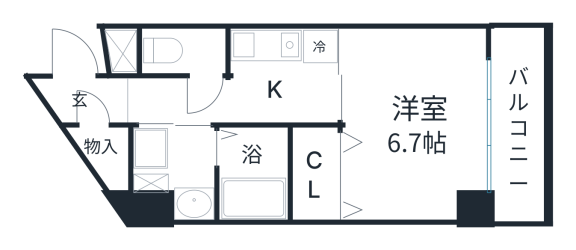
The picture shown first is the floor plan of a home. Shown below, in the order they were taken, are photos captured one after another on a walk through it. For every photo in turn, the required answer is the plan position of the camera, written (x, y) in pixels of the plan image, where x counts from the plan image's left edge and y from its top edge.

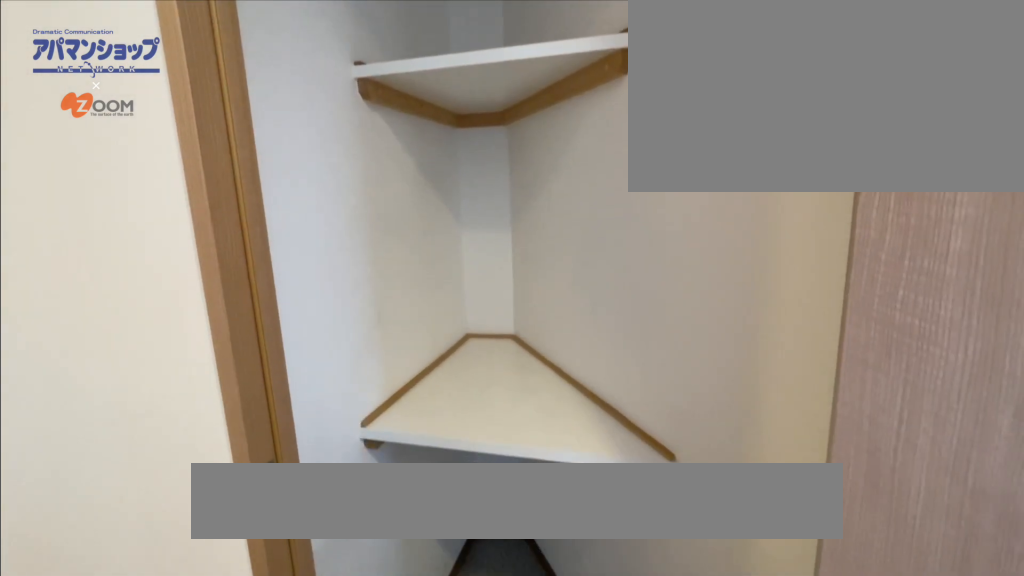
(90, 79)
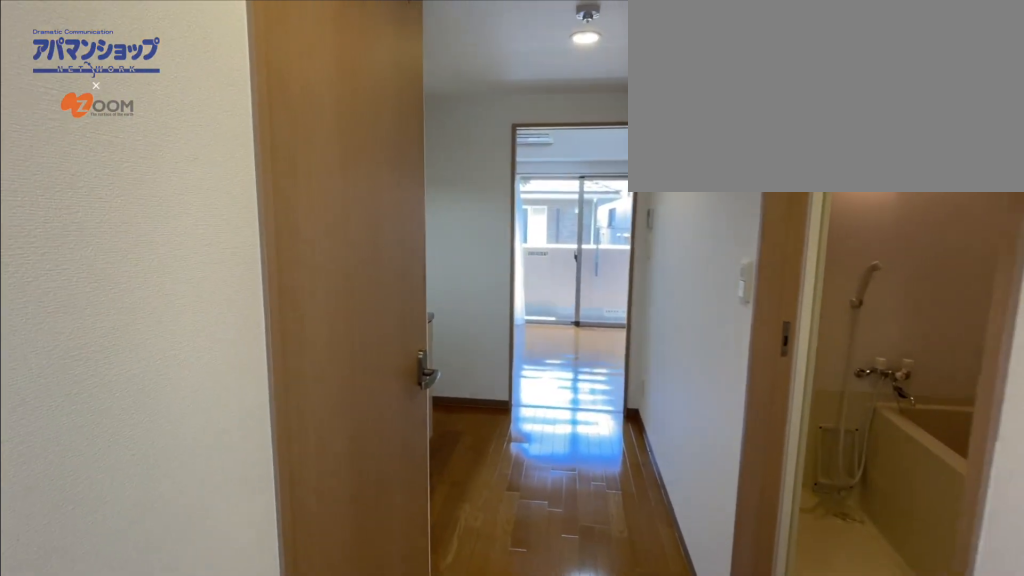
(90, 79)
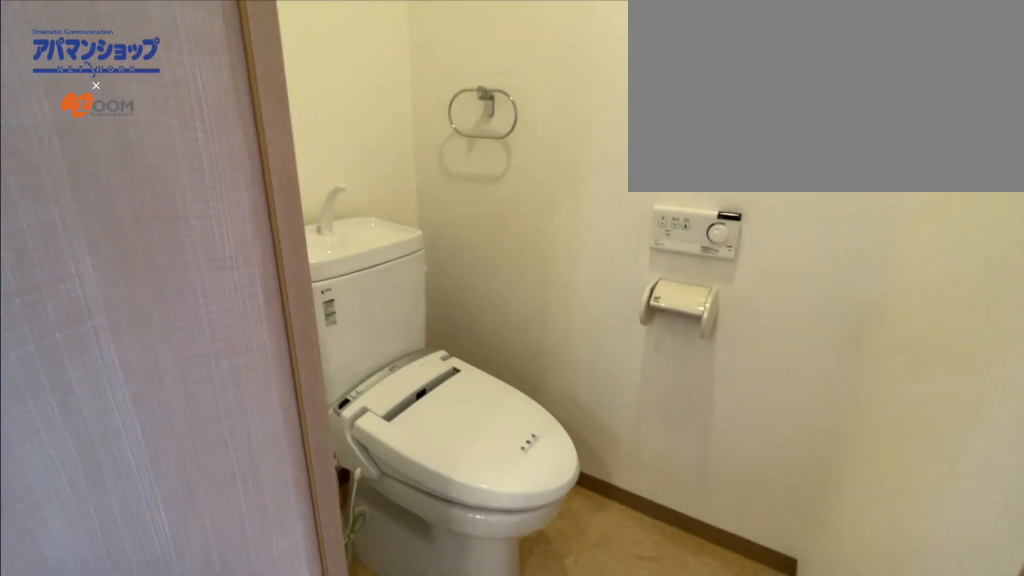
(228, 86)
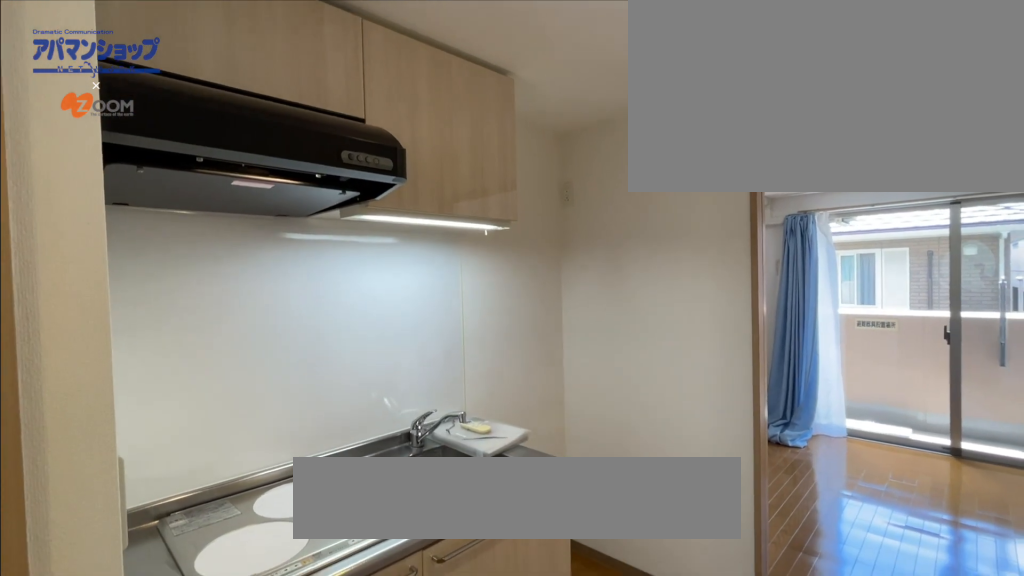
(231, 98)
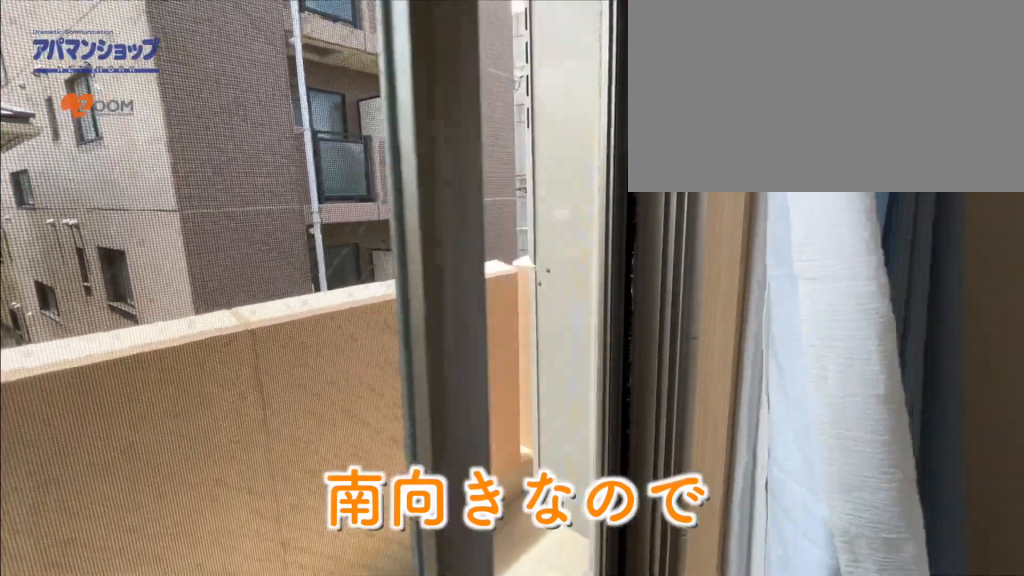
(474, 137)
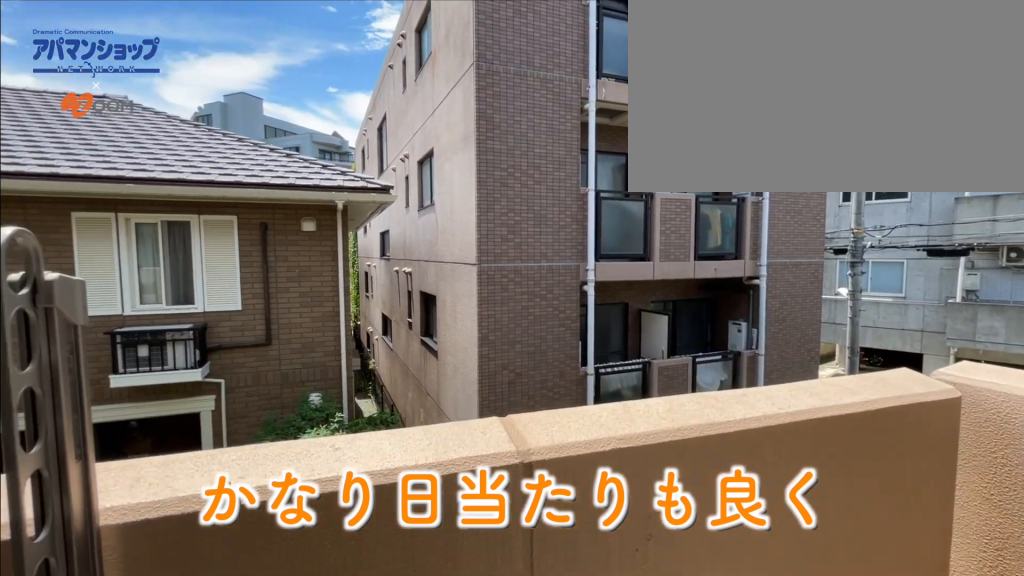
(474, 136)
